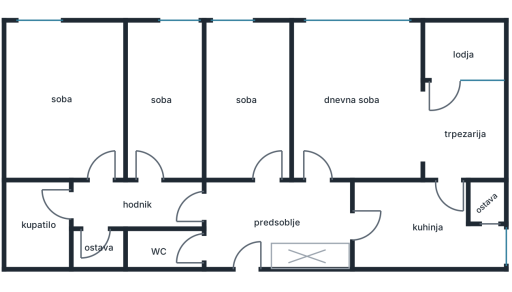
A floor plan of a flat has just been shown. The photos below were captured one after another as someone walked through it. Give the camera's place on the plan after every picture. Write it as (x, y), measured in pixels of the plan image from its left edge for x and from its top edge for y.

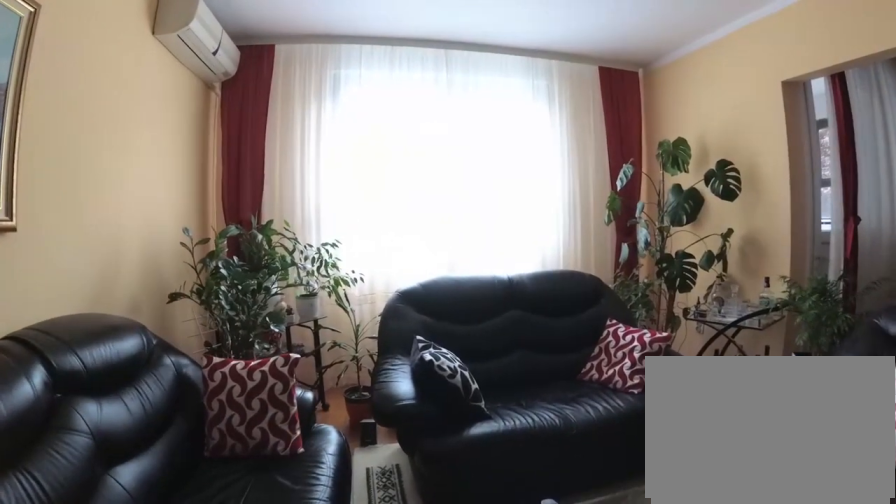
(328, 131)
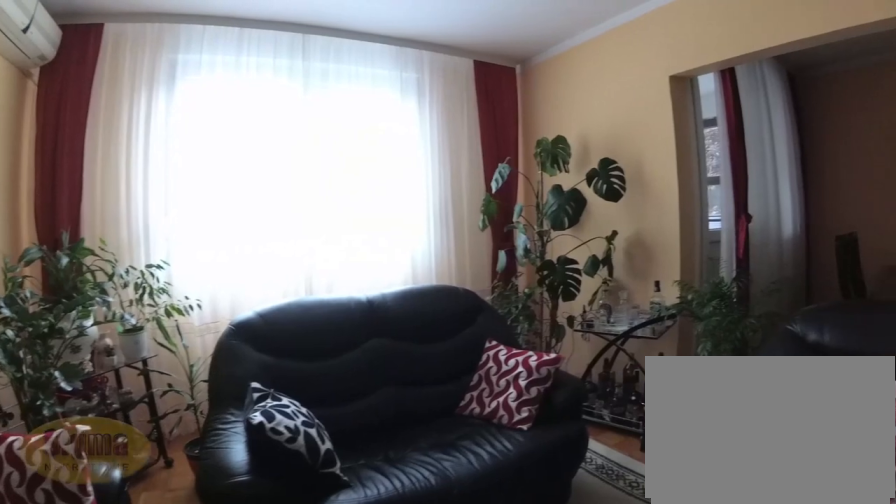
(326, 110)
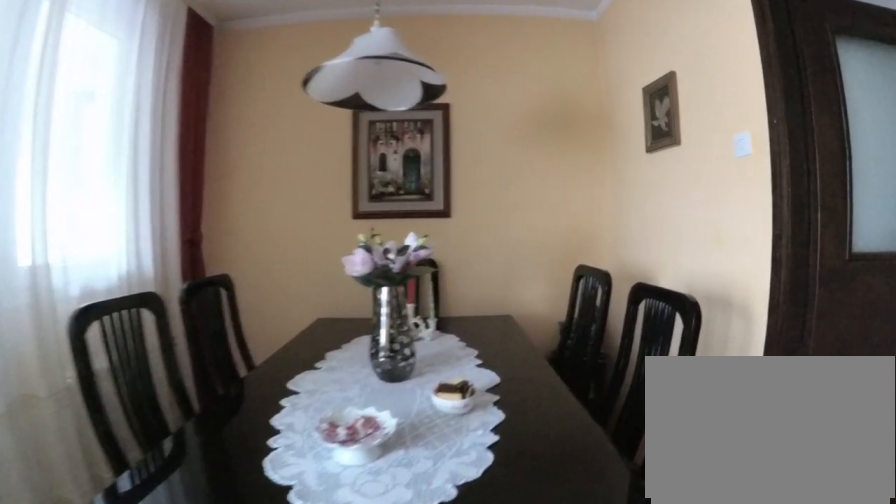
(394, 117)
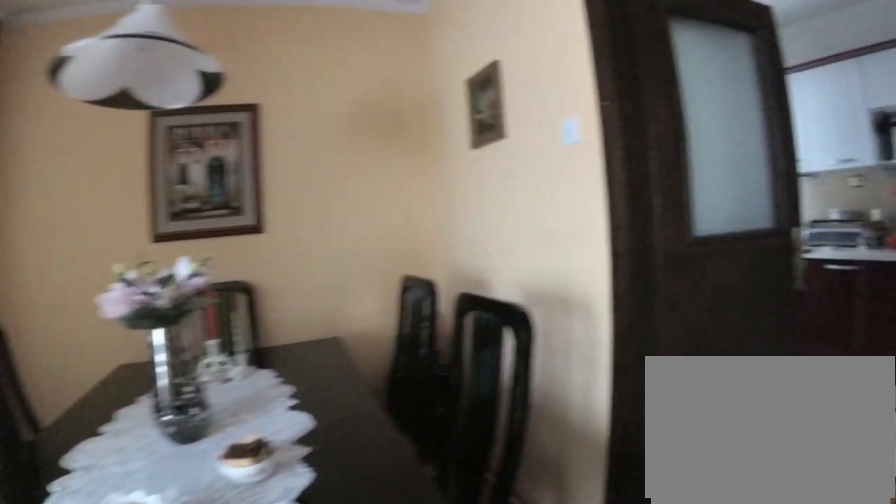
(409, 119)
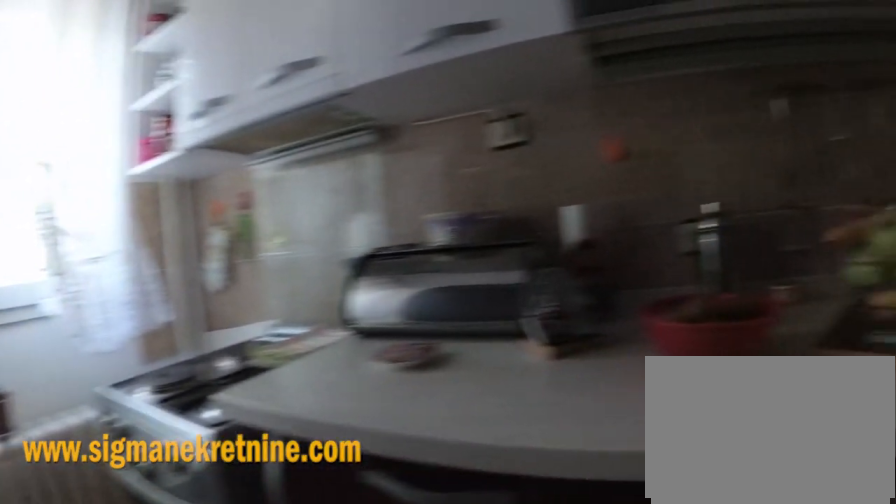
(437, 213)
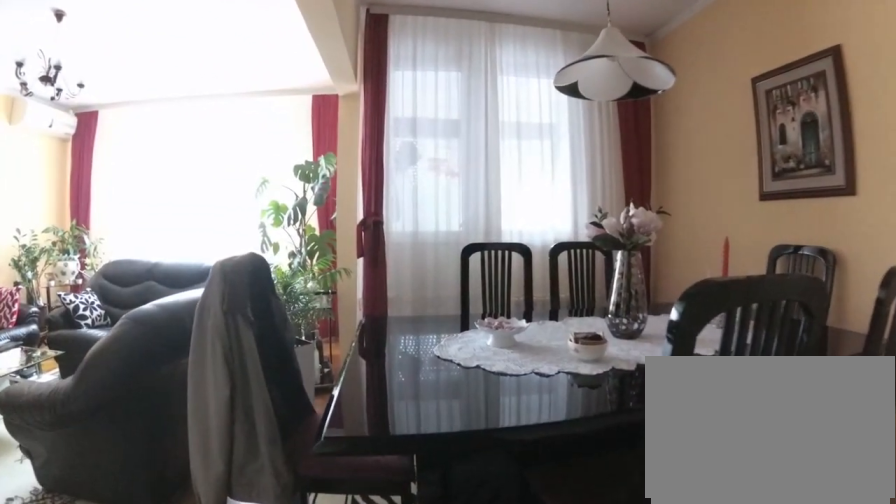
(443, 202)
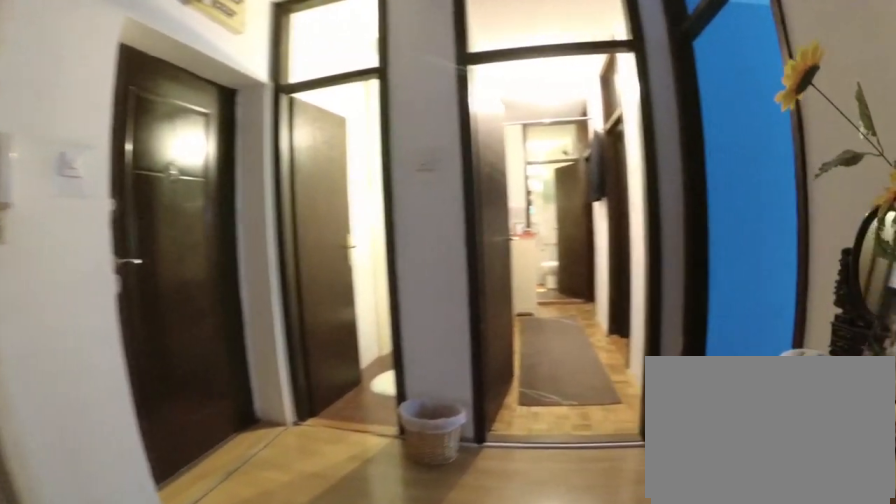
(311, 206)
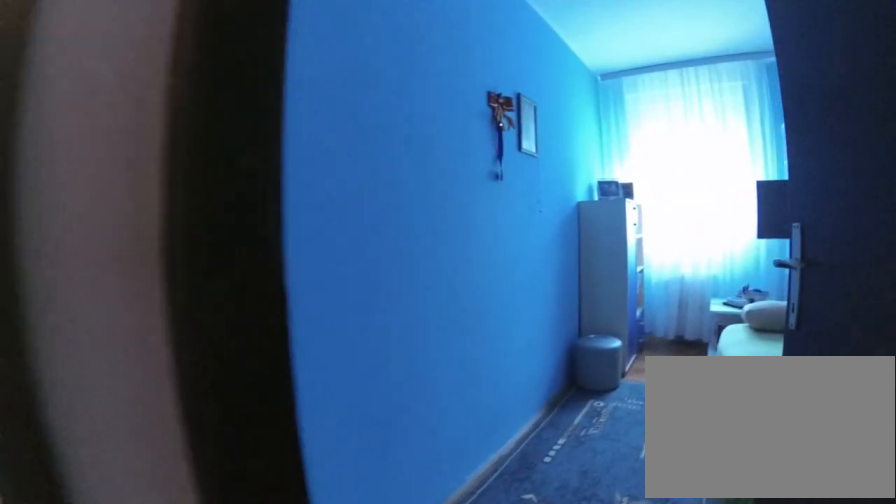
(273, 203)
